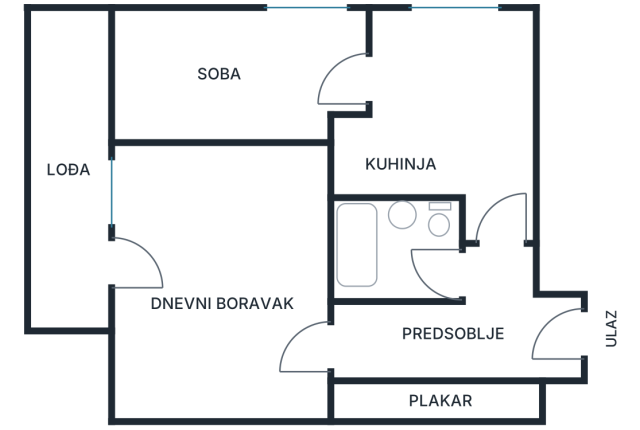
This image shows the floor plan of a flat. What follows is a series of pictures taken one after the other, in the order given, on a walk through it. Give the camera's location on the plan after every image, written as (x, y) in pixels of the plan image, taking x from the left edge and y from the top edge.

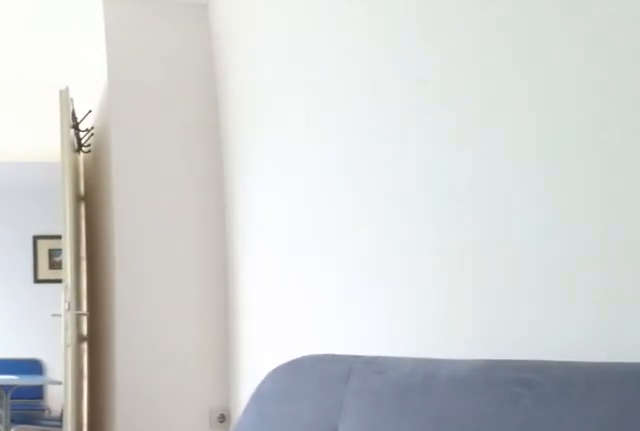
(138, 87)
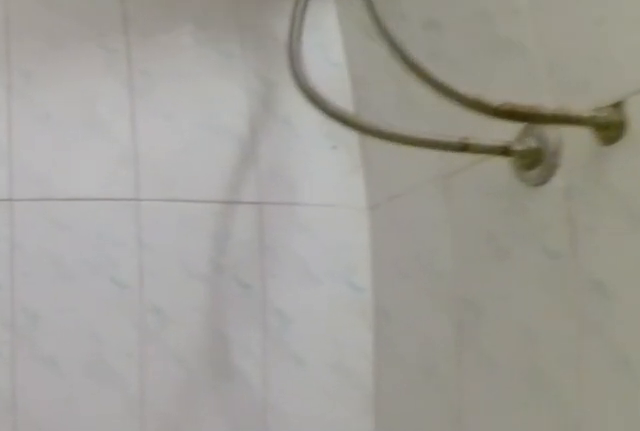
(416, 235)
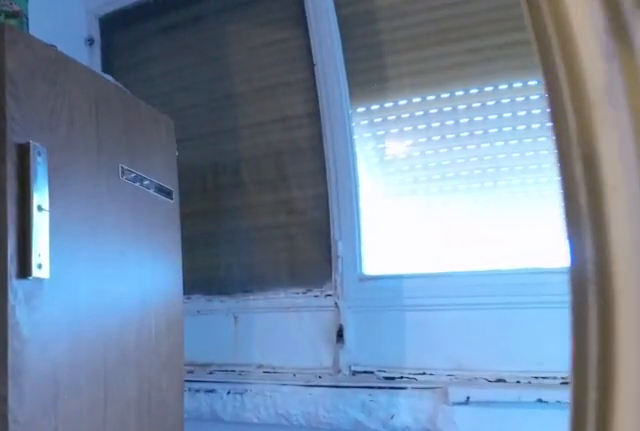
(169, 242)
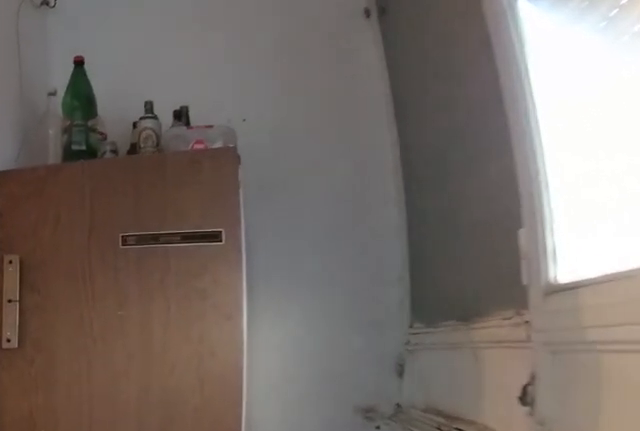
(62, 198)
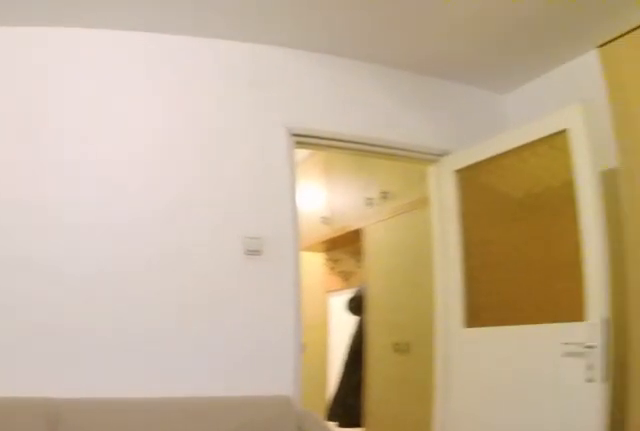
(153, 255)
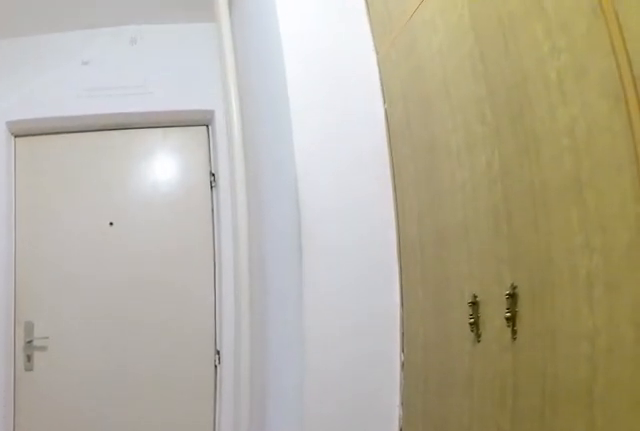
(433, 342)
